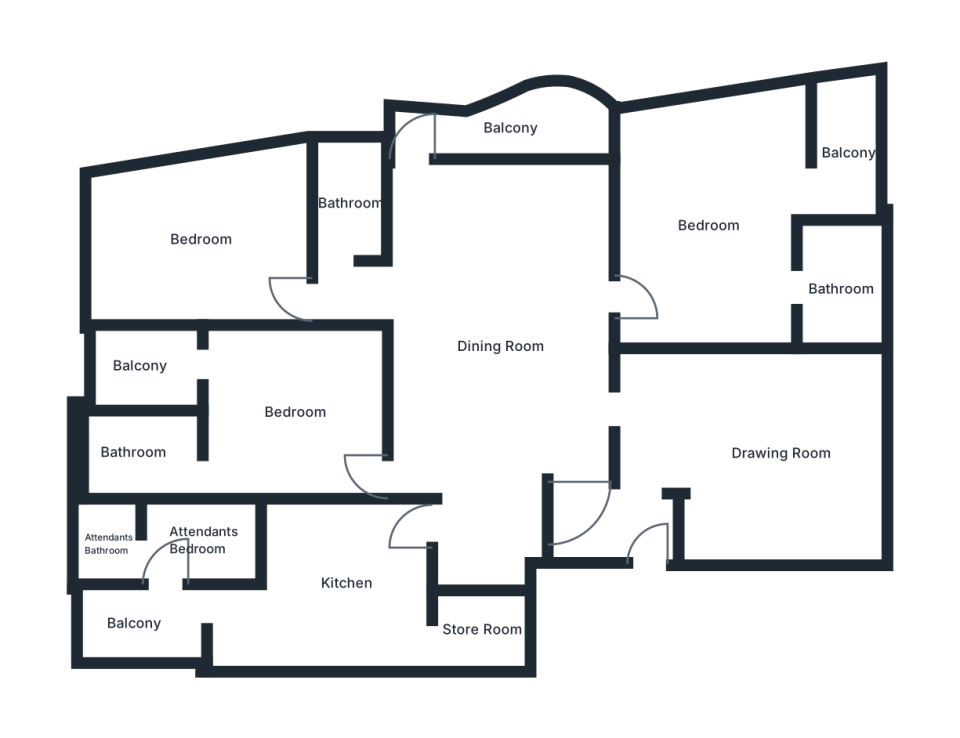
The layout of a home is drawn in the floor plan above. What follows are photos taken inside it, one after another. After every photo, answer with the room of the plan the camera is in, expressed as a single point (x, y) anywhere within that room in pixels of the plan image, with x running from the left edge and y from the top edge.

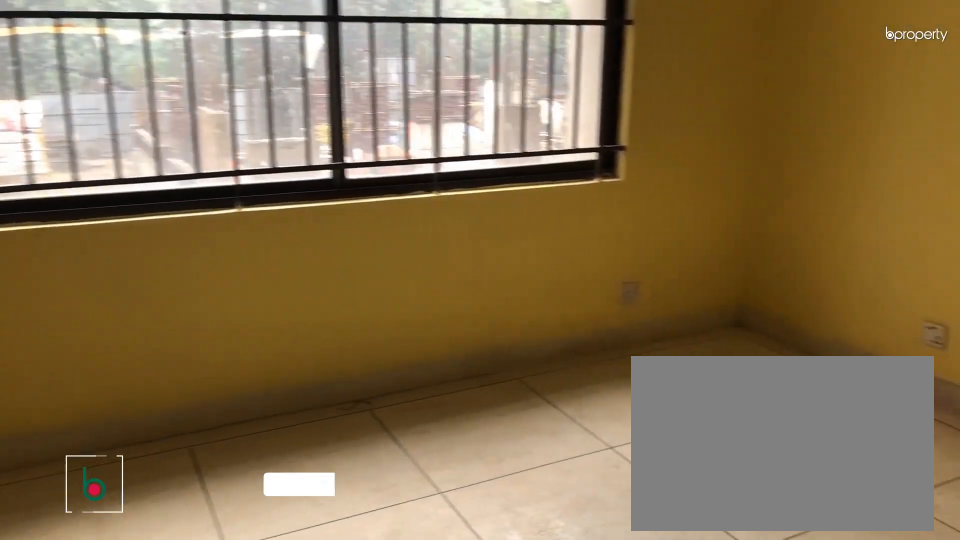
(777, 454)
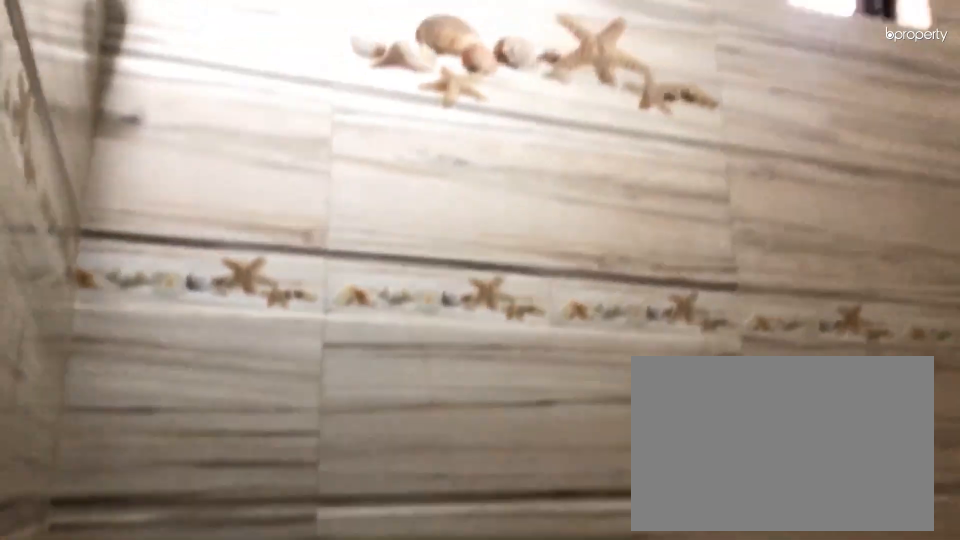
(842, 288)
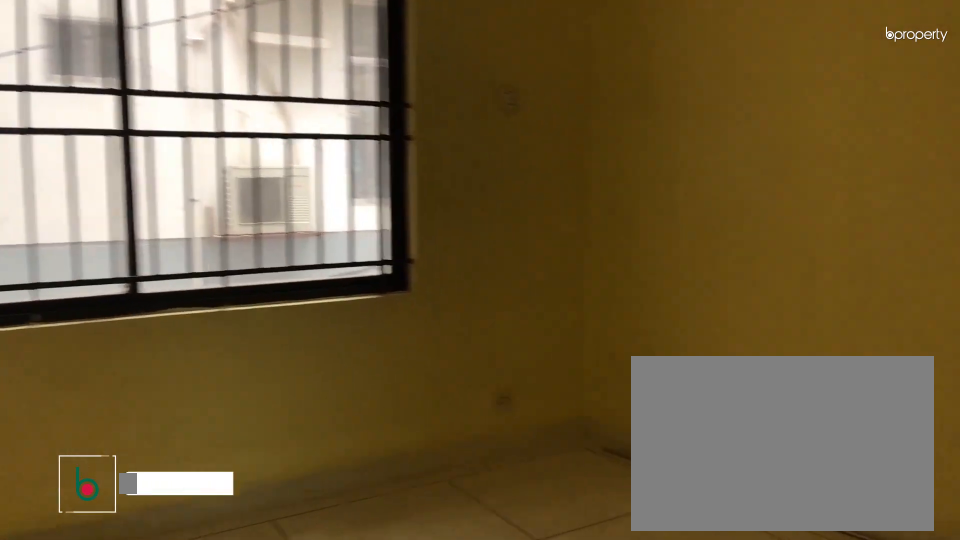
(199, 239)
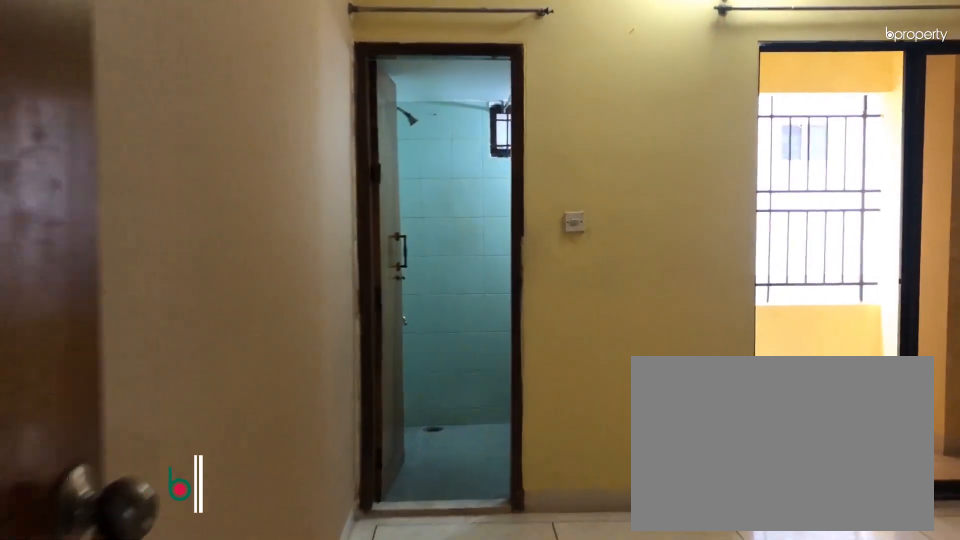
(296, 412)
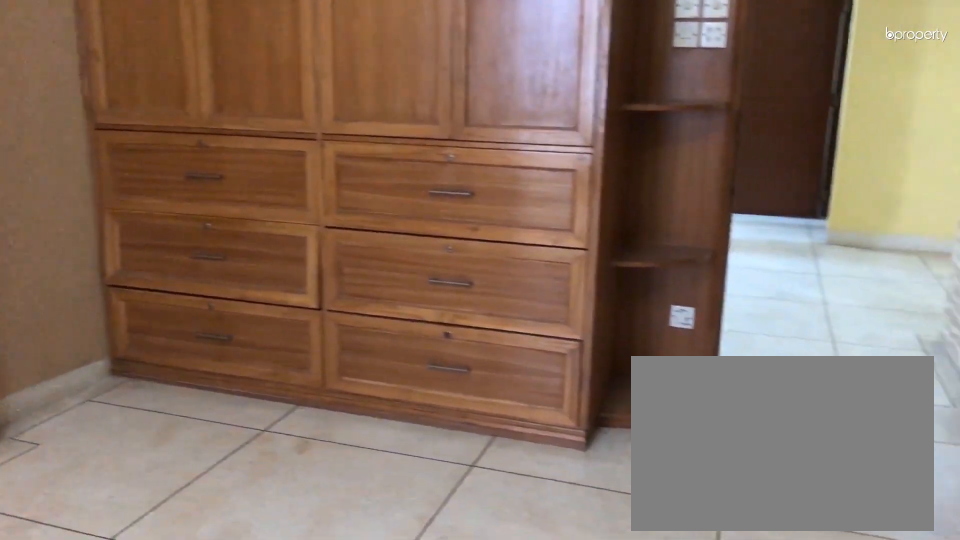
(296, 412)
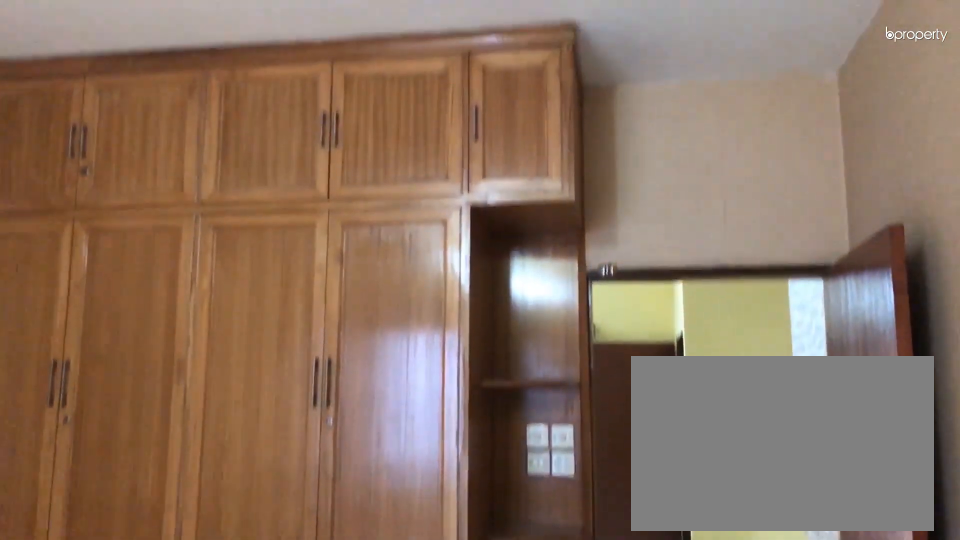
(296, 412)
